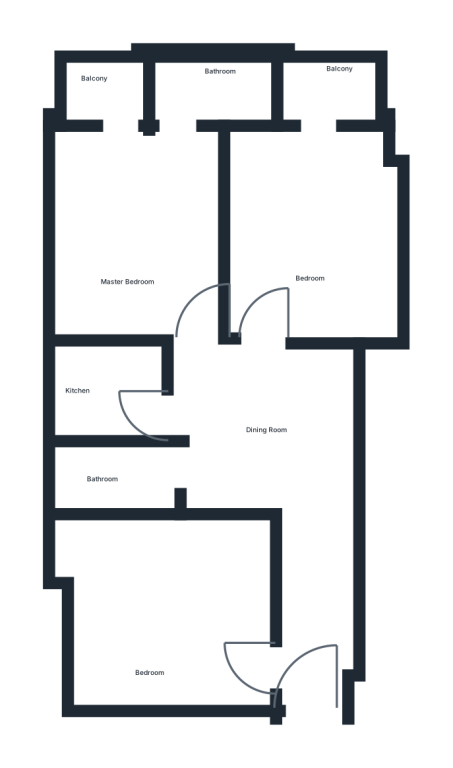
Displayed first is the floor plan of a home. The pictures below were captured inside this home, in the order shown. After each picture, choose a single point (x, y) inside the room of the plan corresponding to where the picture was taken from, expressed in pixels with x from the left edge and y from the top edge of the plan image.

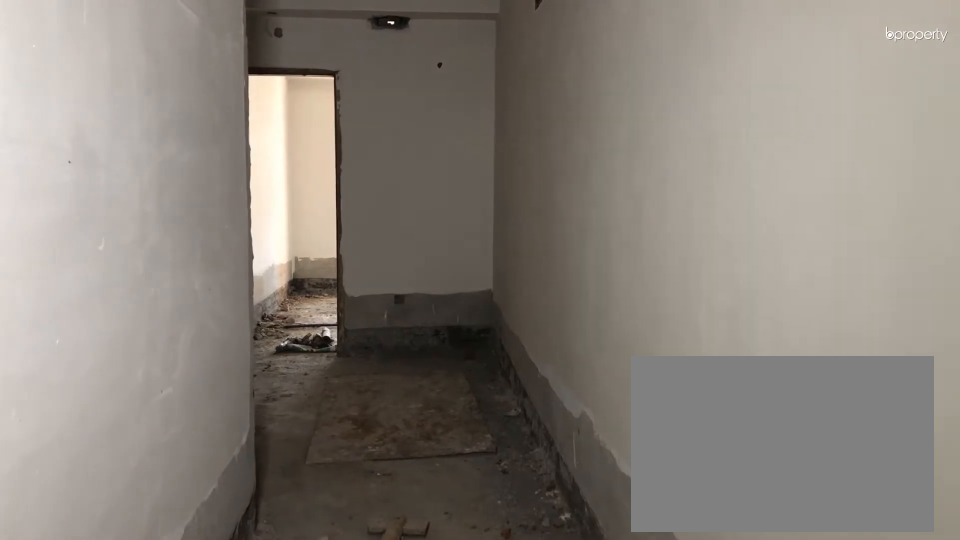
(316, 602)
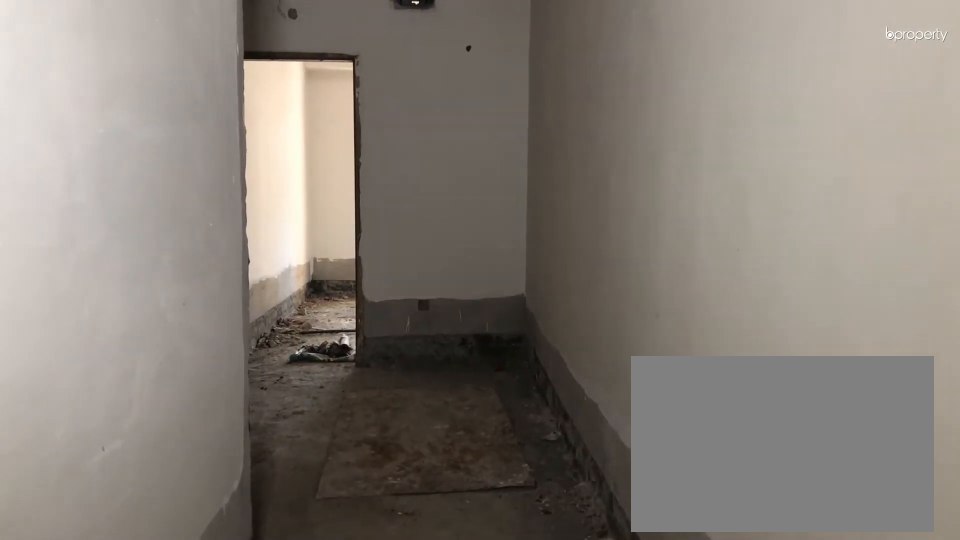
(316, 602)
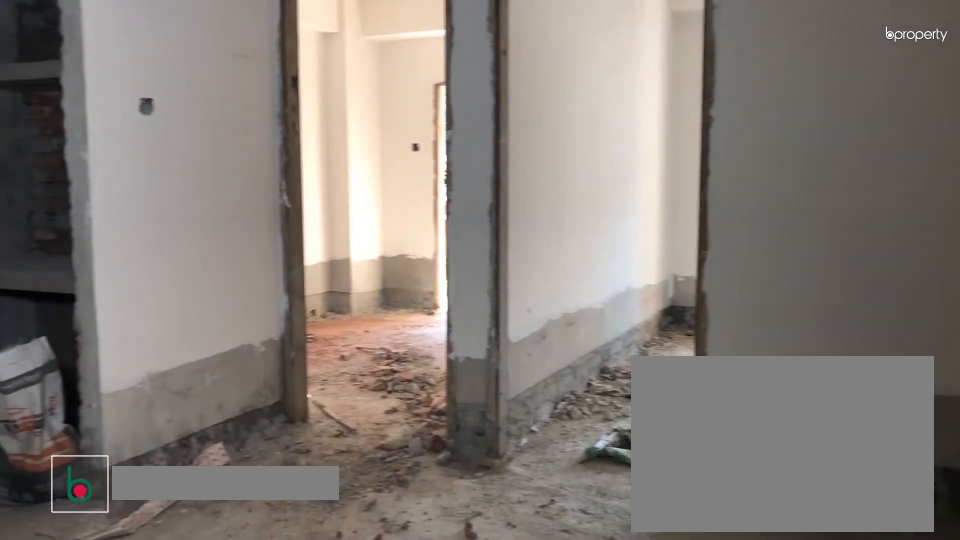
(276, 419)
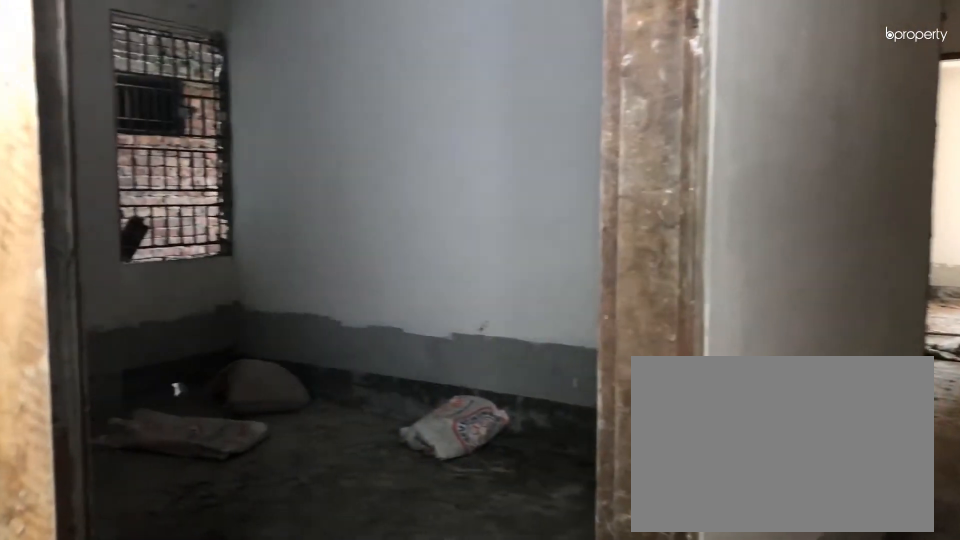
(254, 664)
